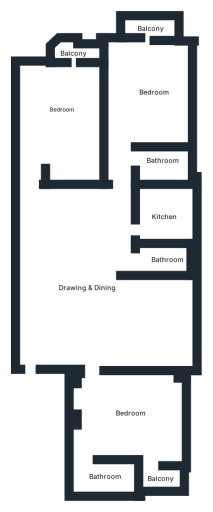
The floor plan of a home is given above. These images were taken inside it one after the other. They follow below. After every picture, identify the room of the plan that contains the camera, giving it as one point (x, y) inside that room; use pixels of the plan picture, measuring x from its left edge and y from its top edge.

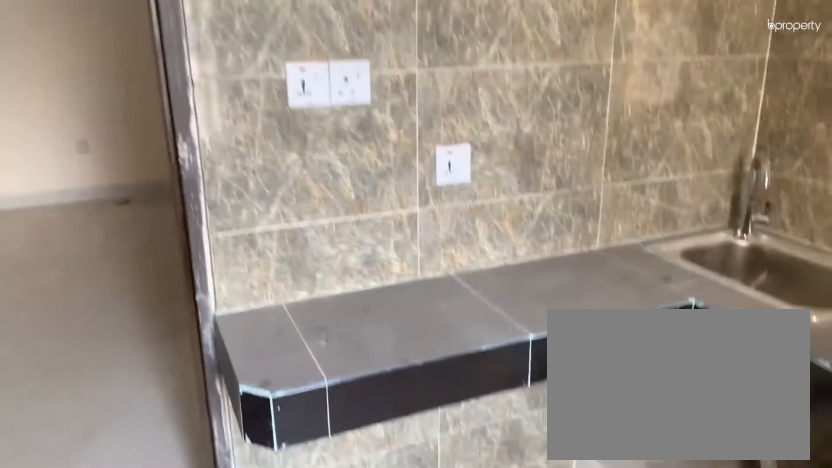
(166, 218)
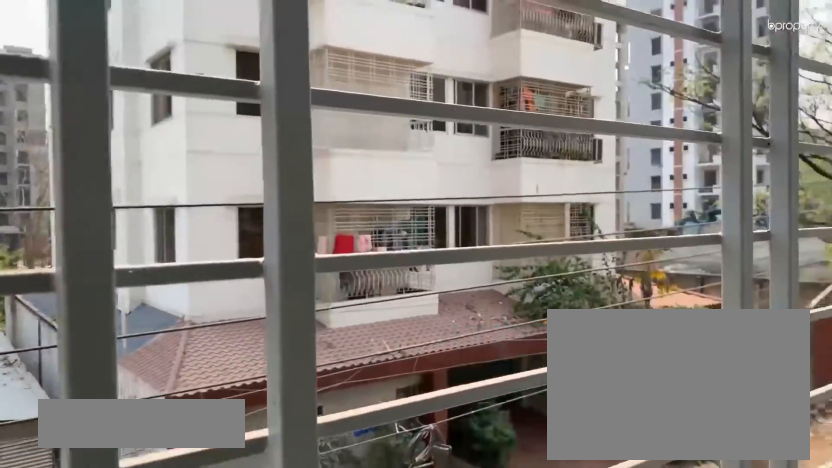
(147, 25)
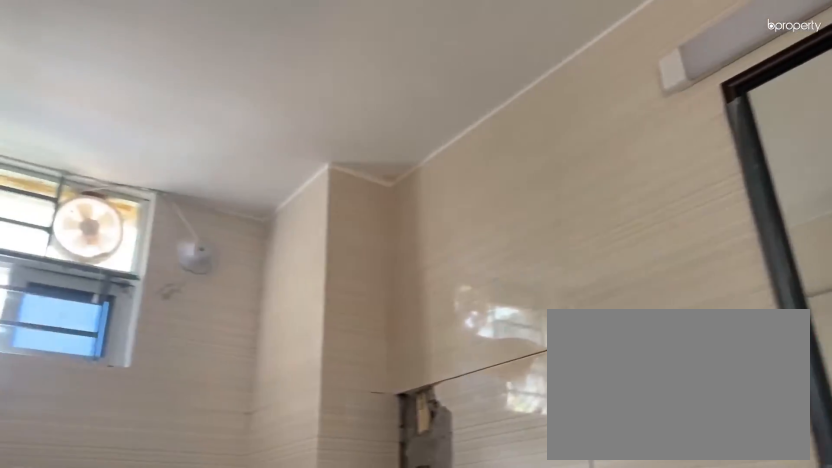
(160, 165)
